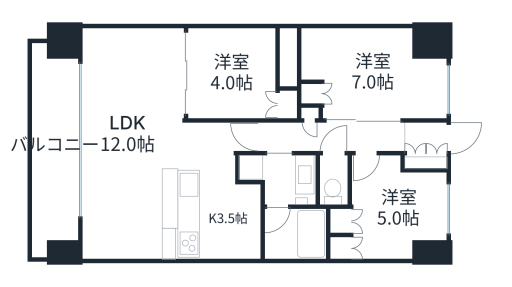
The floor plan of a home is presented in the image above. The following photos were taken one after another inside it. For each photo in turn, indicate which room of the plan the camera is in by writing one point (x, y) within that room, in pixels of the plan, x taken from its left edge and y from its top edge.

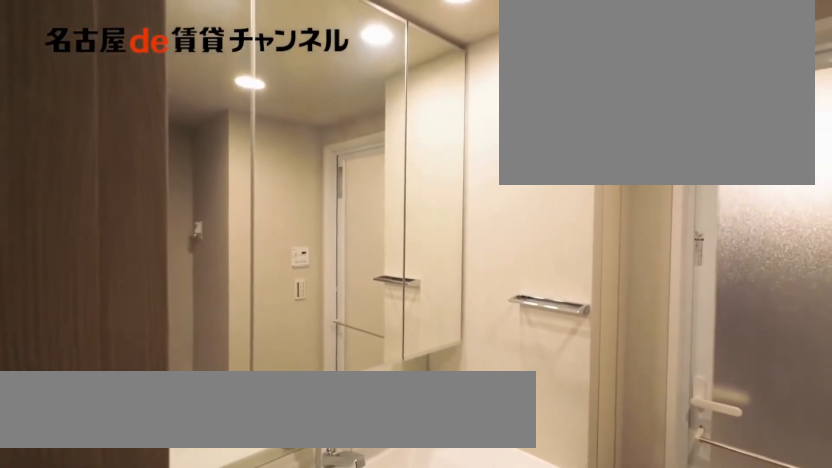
(281, 177)
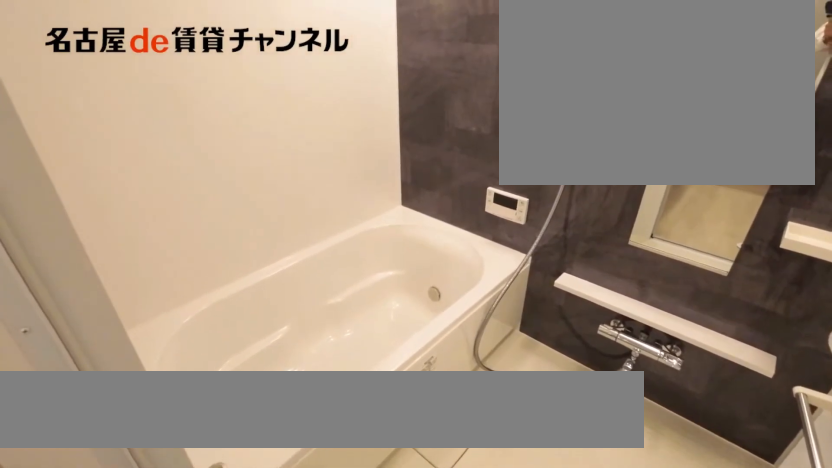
(292, 233)
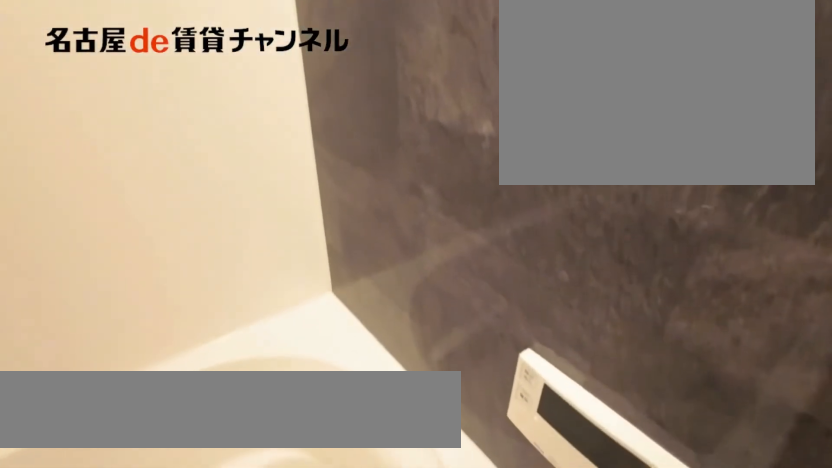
(292, 233)
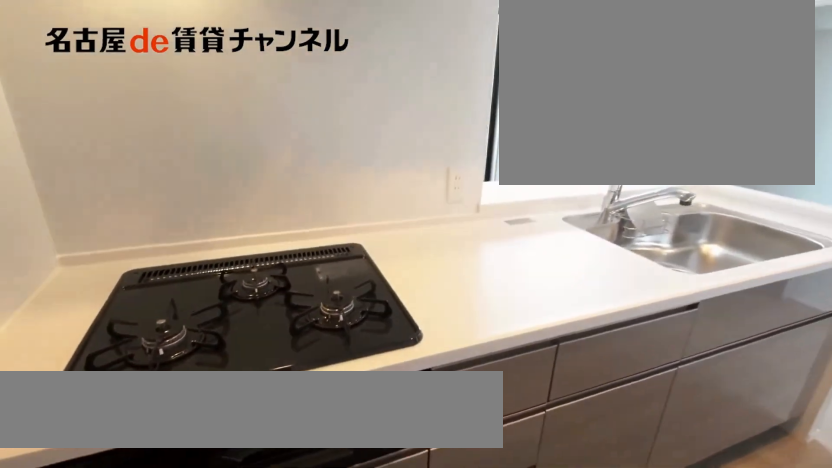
(196, 214)
